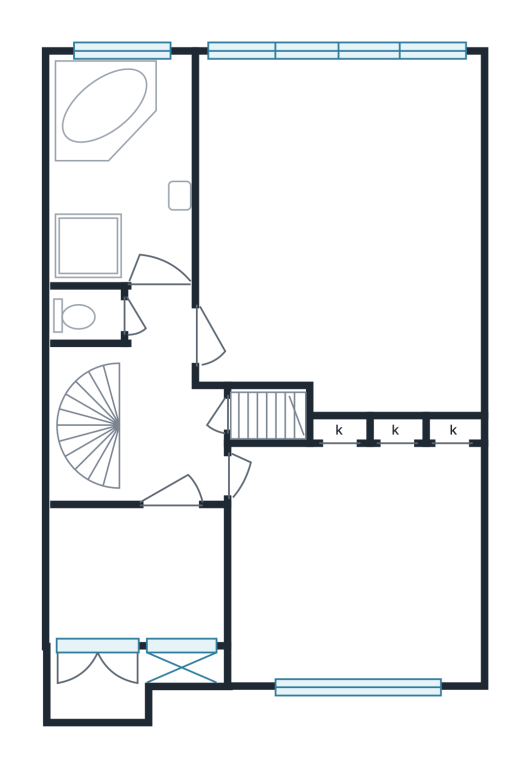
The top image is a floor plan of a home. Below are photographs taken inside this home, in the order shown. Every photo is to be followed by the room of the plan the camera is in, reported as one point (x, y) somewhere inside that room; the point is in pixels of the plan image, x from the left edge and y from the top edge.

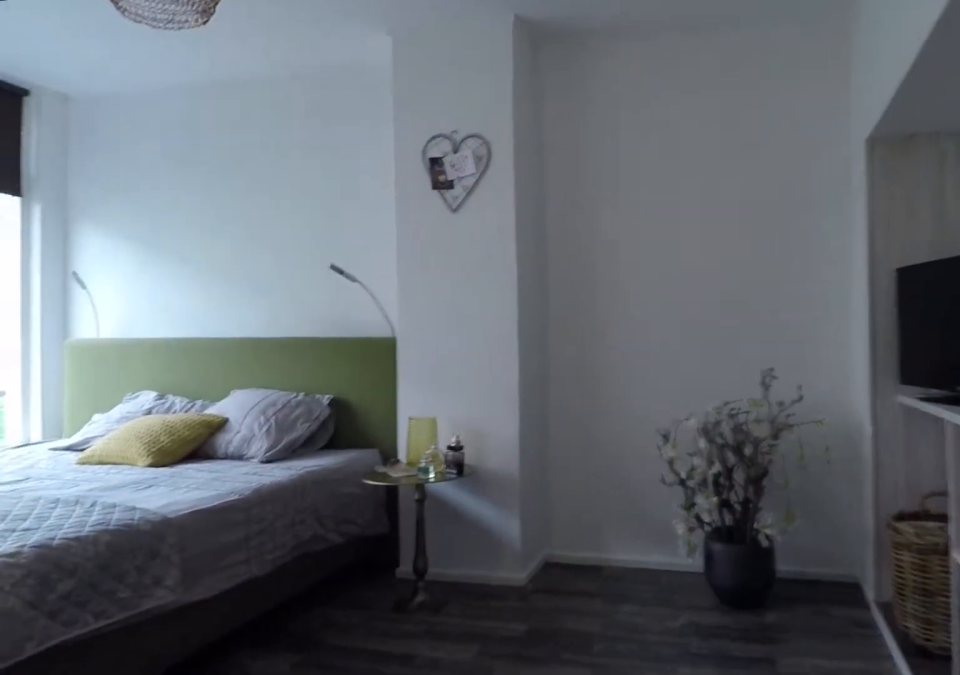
(339, 230)
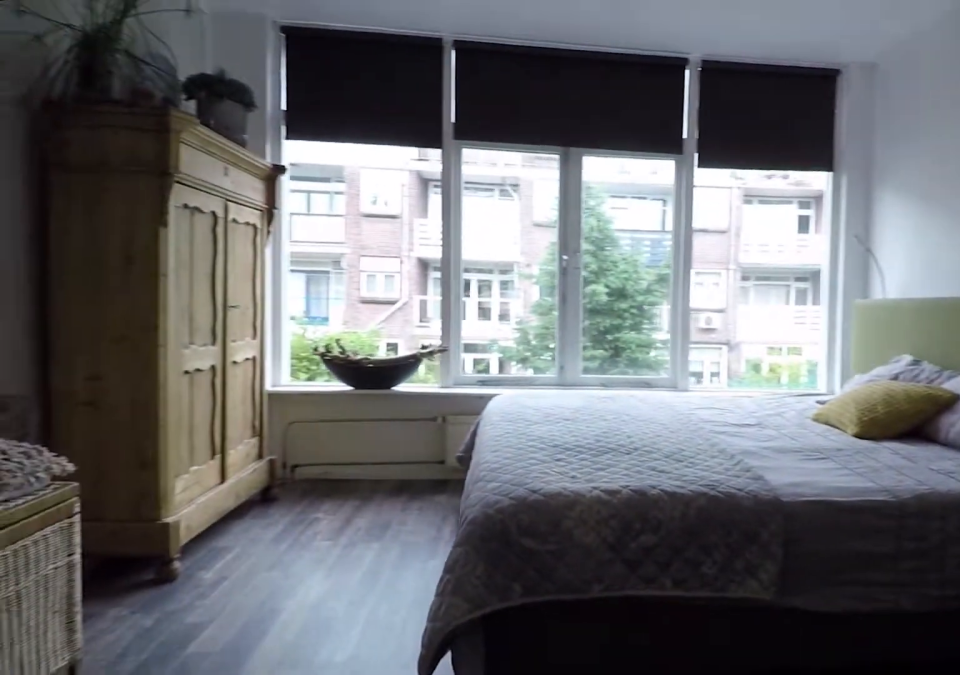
(339, 230)
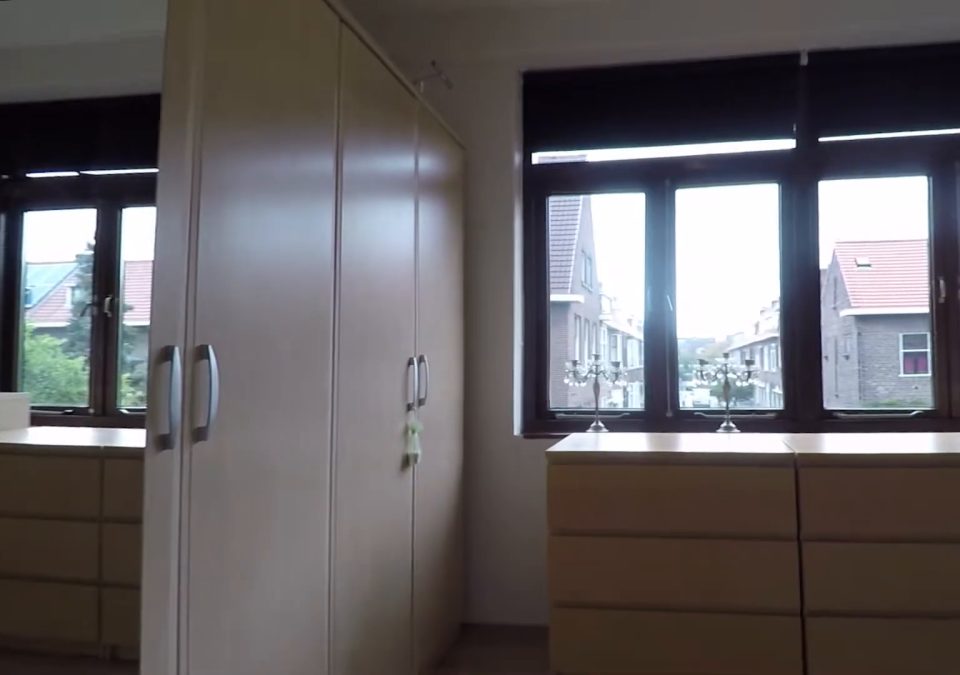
(342, 515)
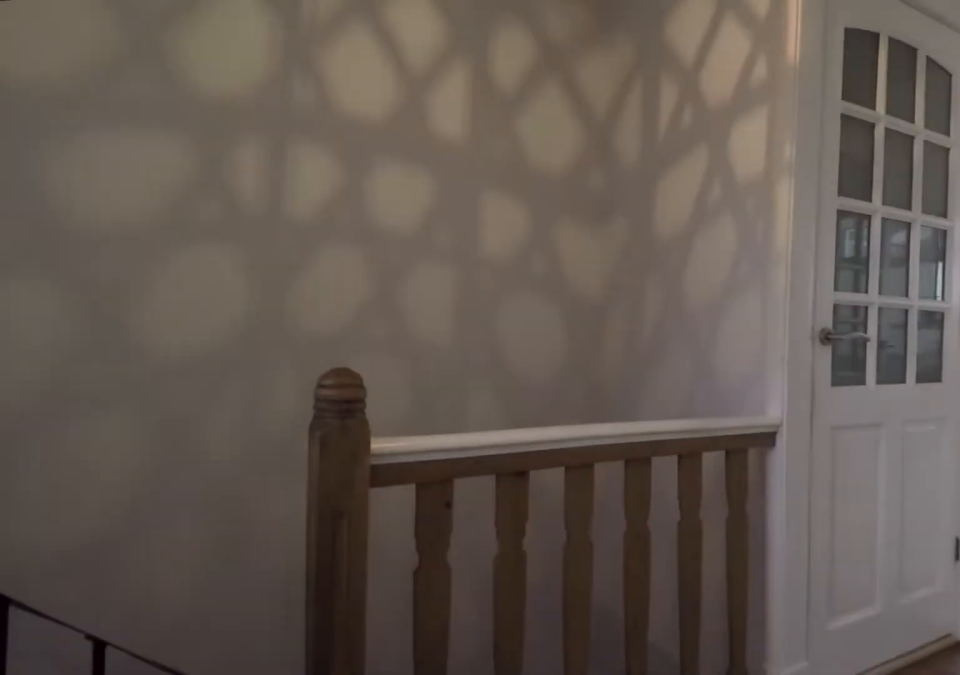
(153, 411)
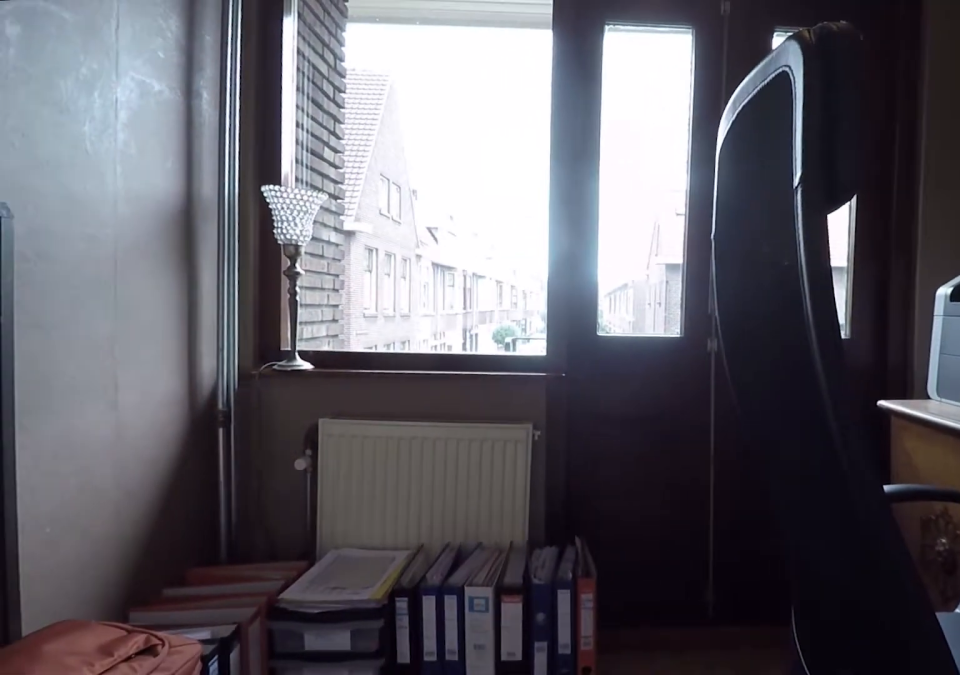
(138, 574)
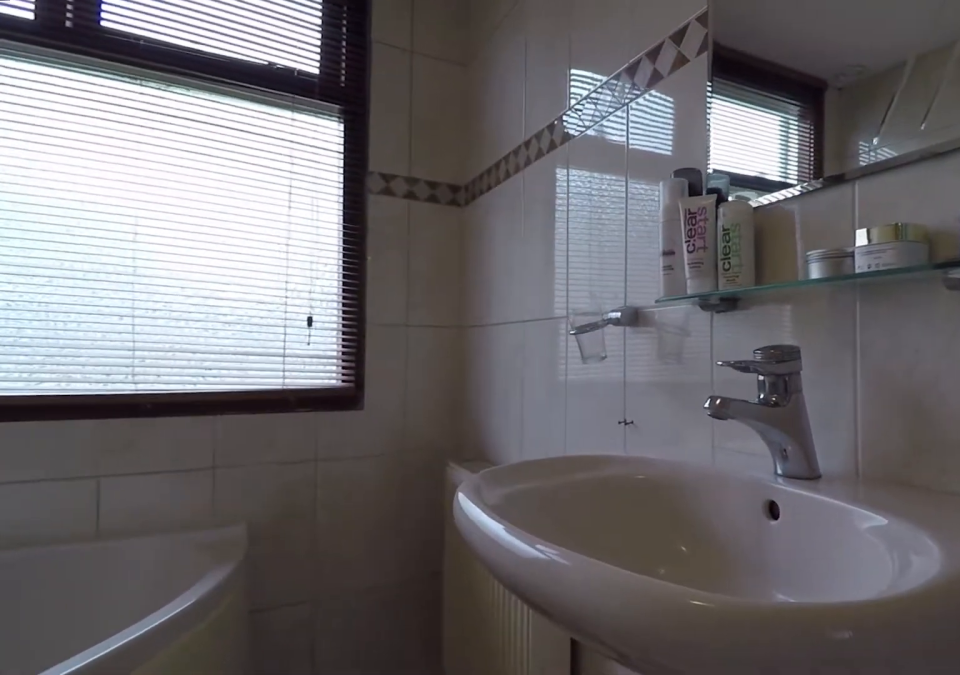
(124, 169)
